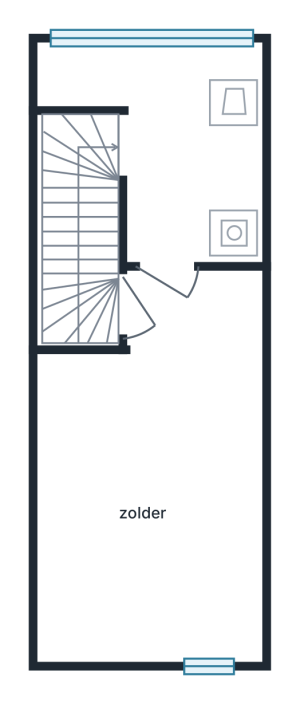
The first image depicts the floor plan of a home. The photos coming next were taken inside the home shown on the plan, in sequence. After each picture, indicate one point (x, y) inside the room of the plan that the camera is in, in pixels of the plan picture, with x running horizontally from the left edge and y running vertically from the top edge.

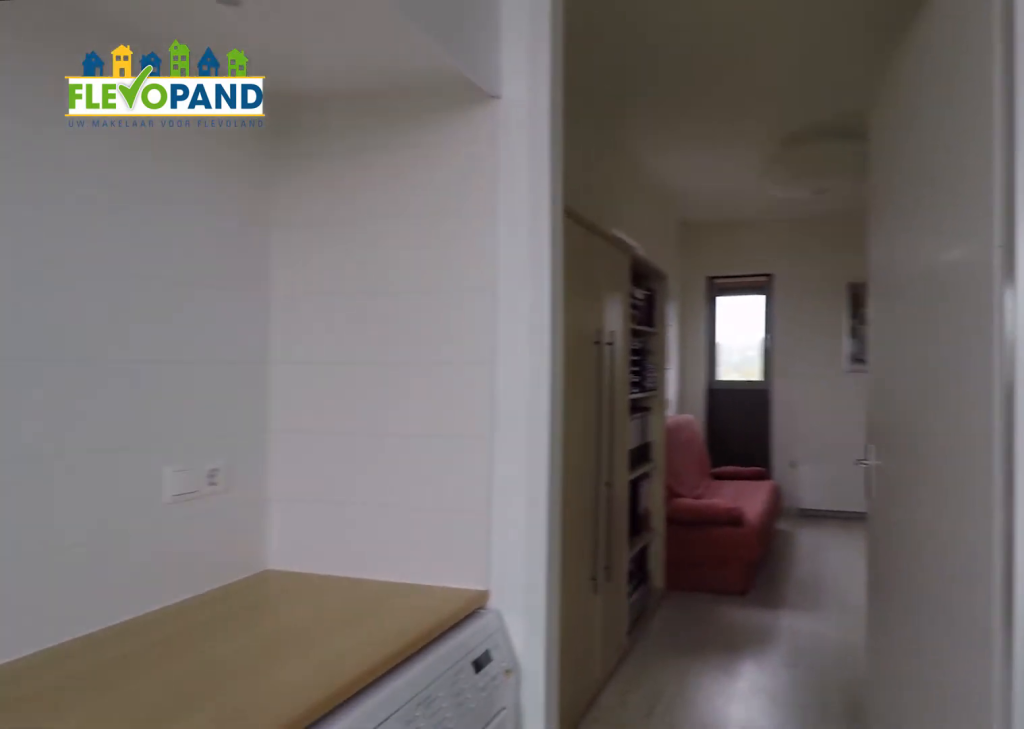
(164, 131)
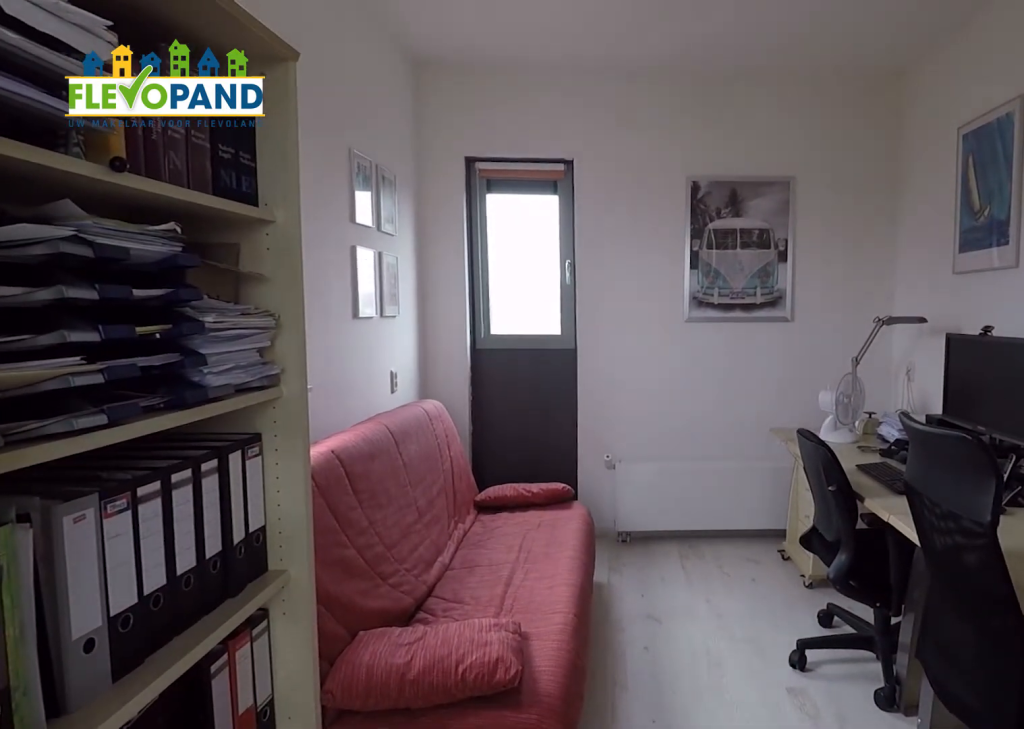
(147, 541)
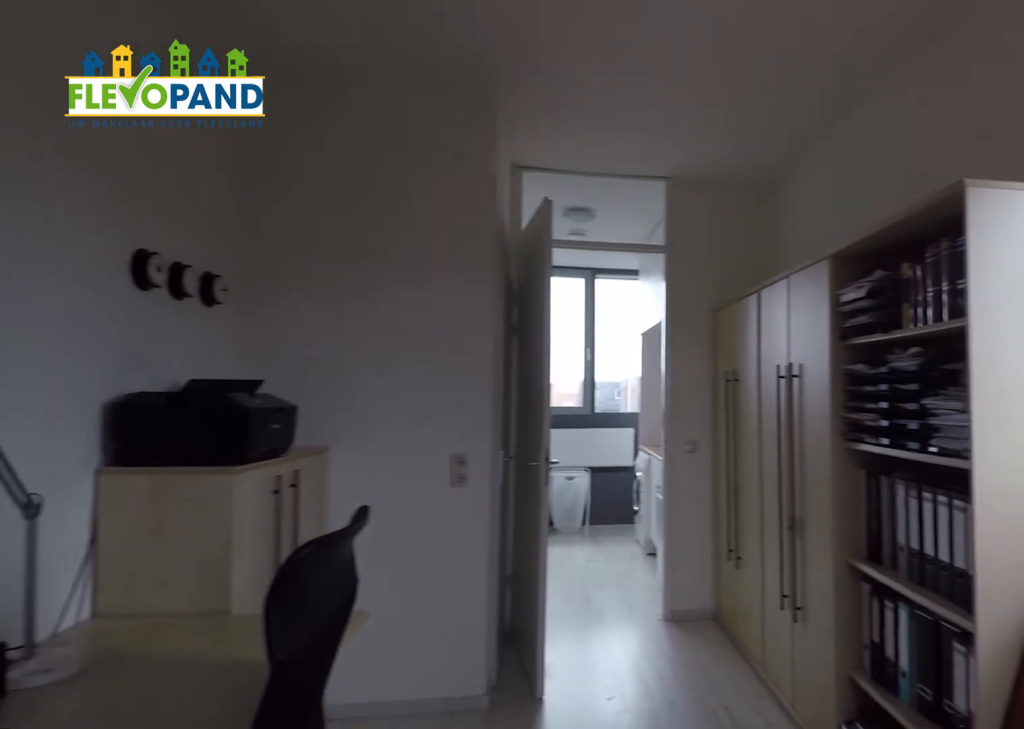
(147, 541)
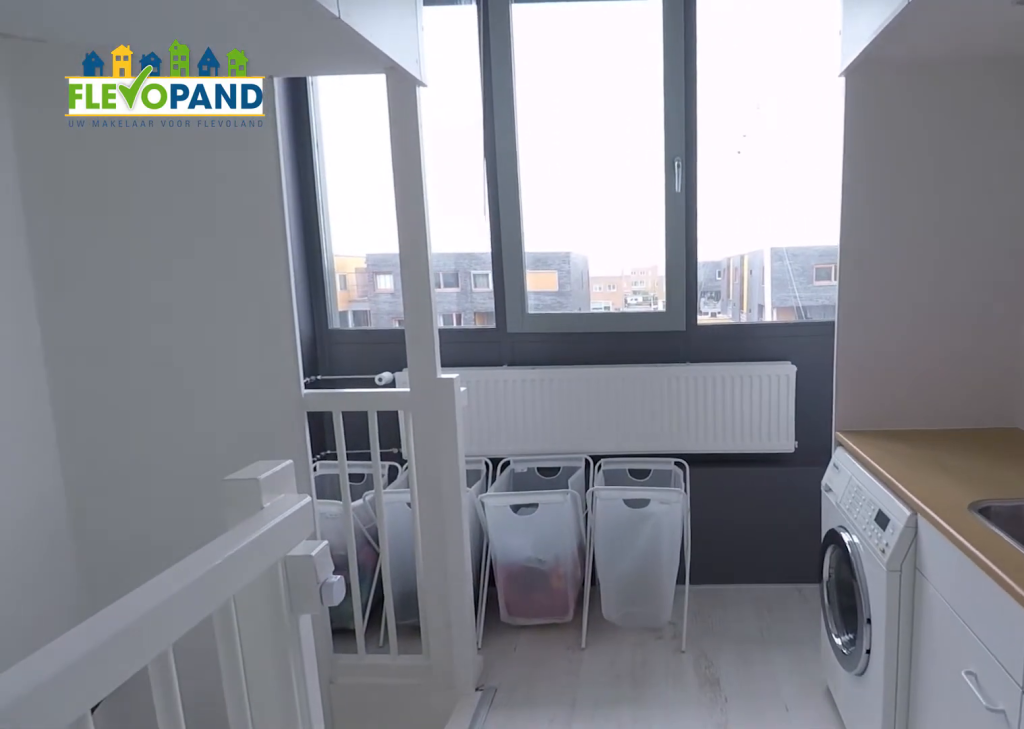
(163, 131)
